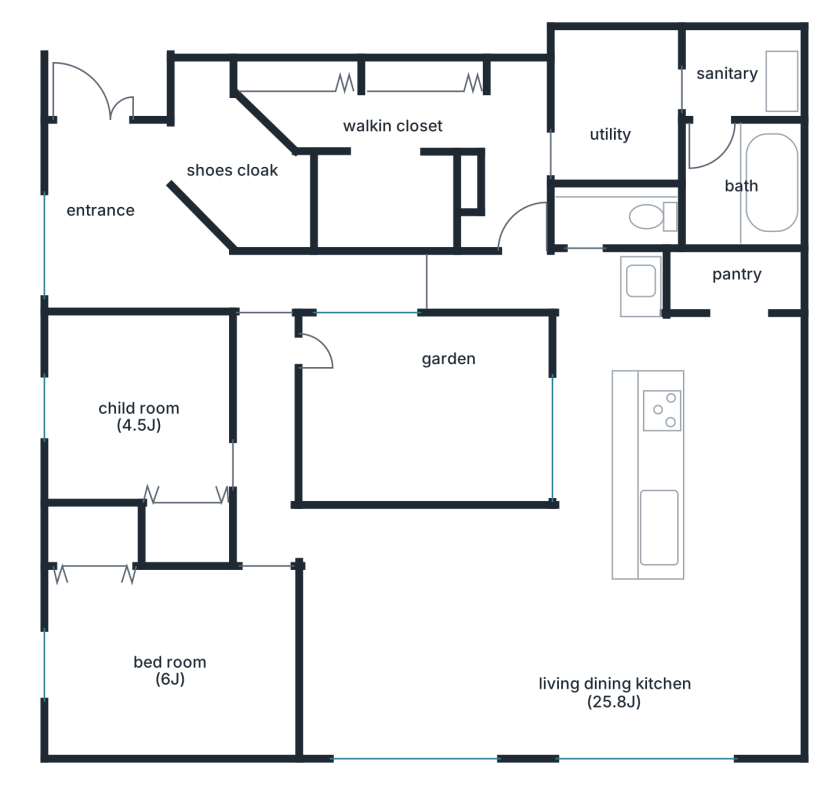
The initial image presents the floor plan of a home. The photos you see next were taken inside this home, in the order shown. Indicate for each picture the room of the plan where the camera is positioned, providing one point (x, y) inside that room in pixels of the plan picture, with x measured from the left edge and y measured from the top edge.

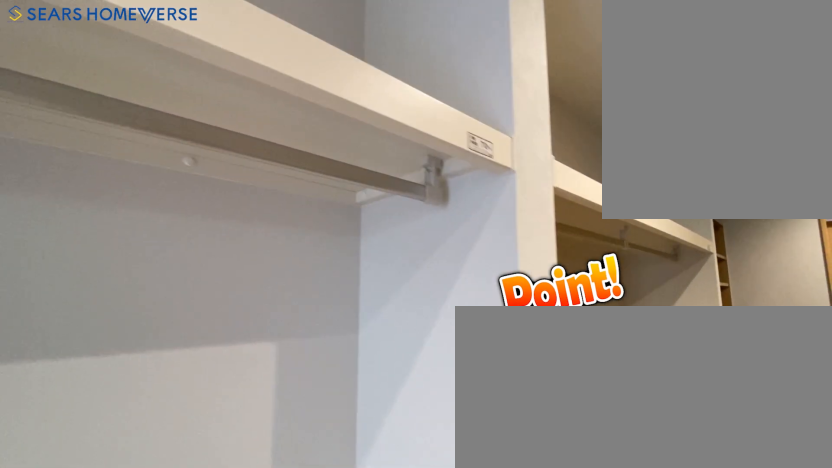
(387, 182)
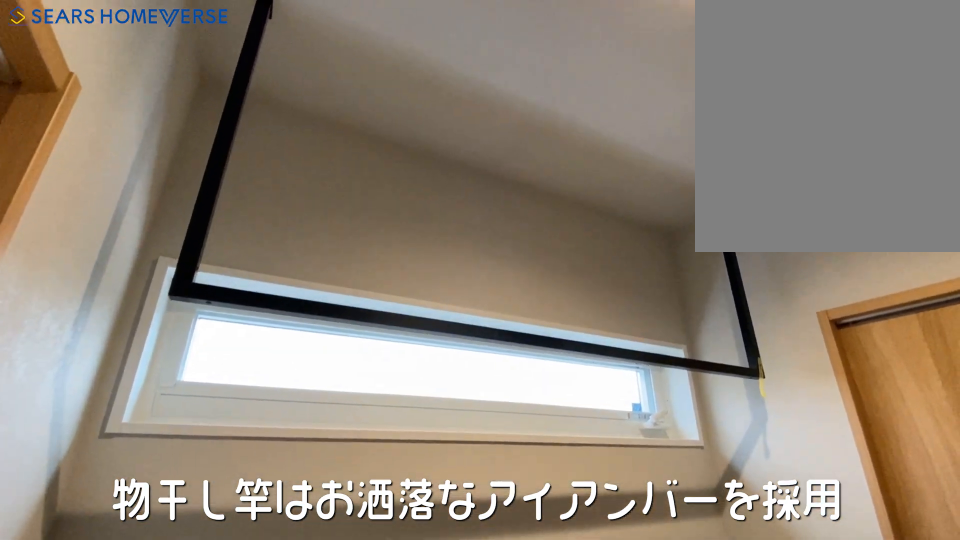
(619, 123)
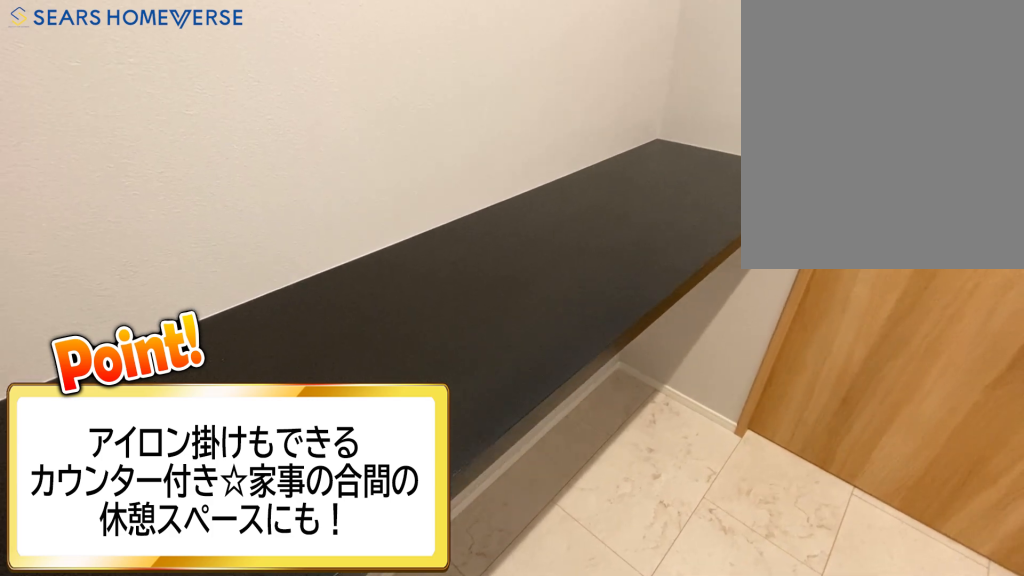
(618, 122)
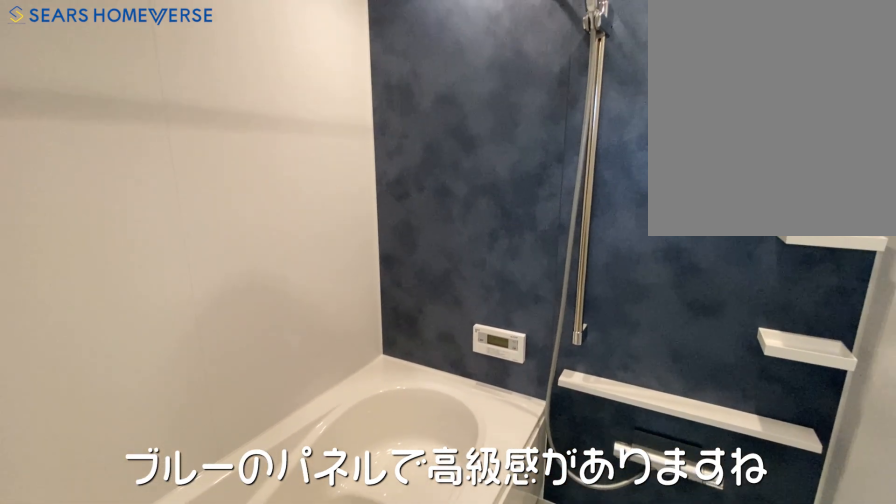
(743, 134)
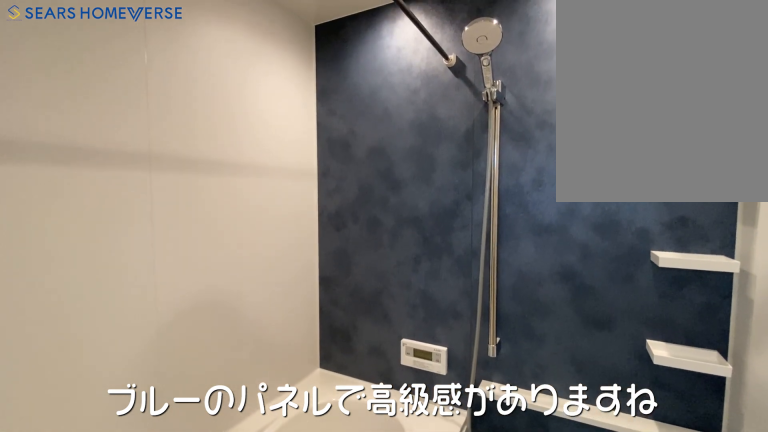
(765, 156)
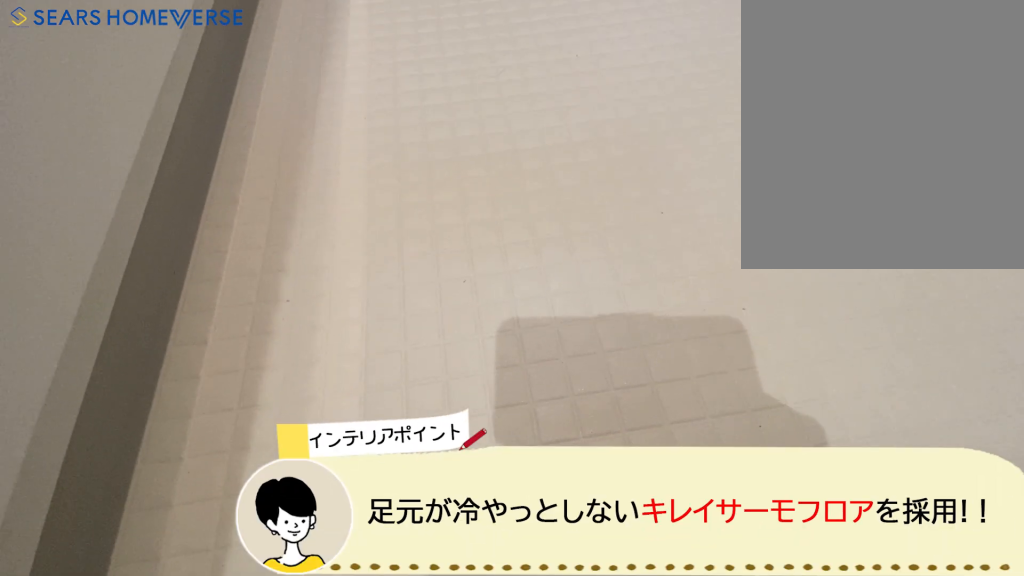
(743, 134)
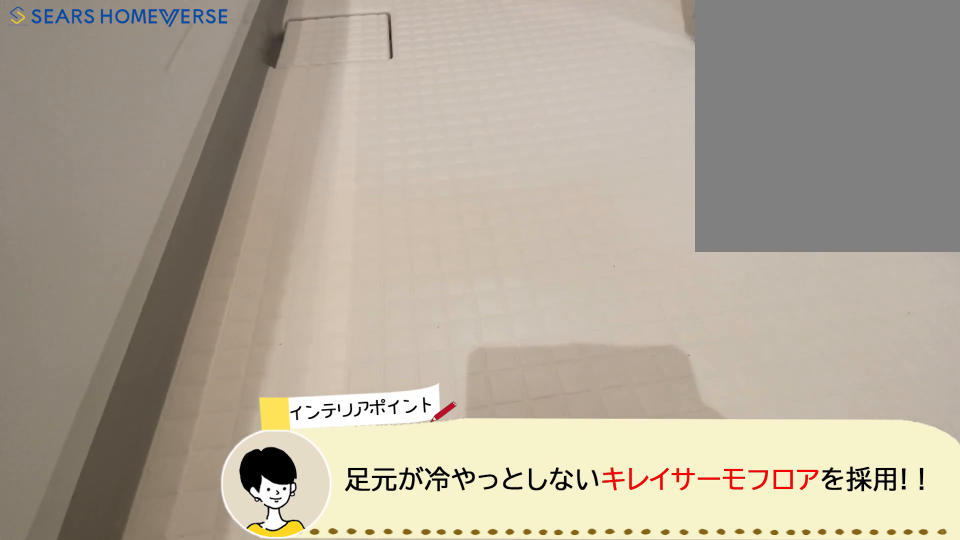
(743, 134)
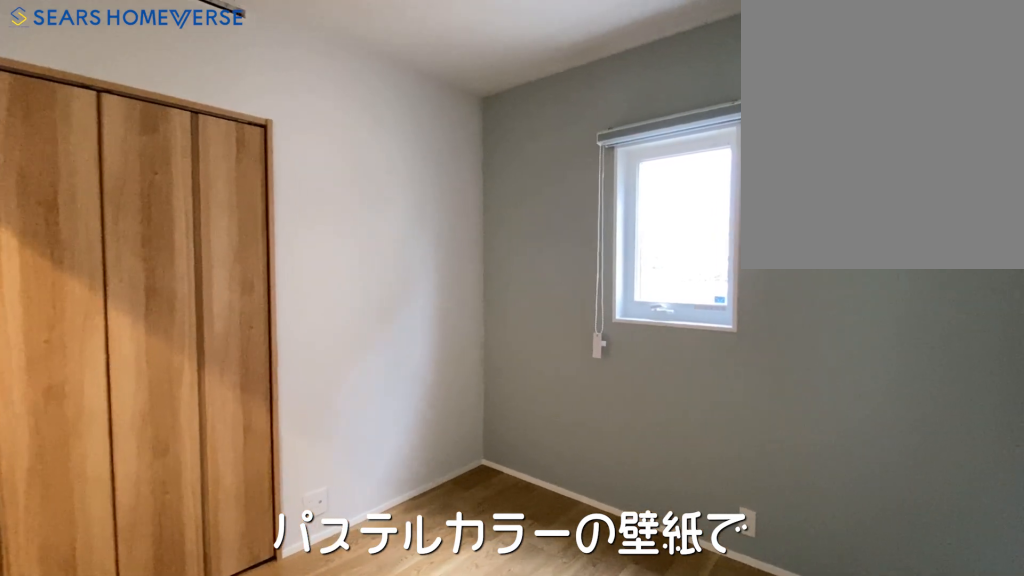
(188, 460)
